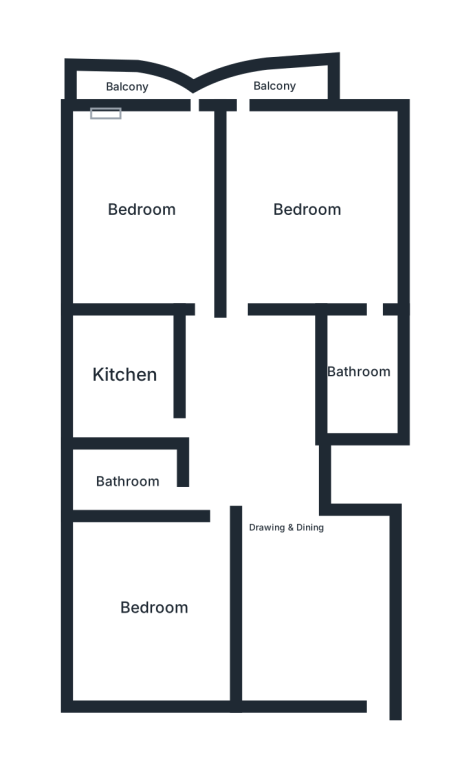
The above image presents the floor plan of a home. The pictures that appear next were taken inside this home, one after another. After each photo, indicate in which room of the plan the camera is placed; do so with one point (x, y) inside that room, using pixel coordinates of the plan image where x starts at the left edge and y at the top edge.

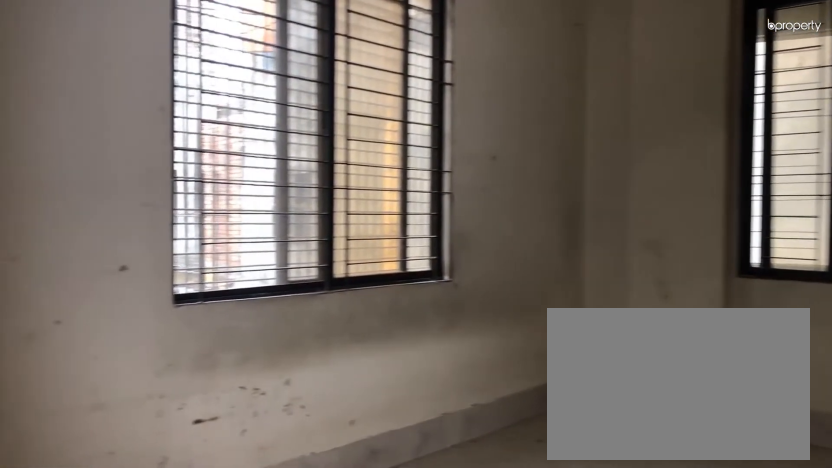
(142, 207)
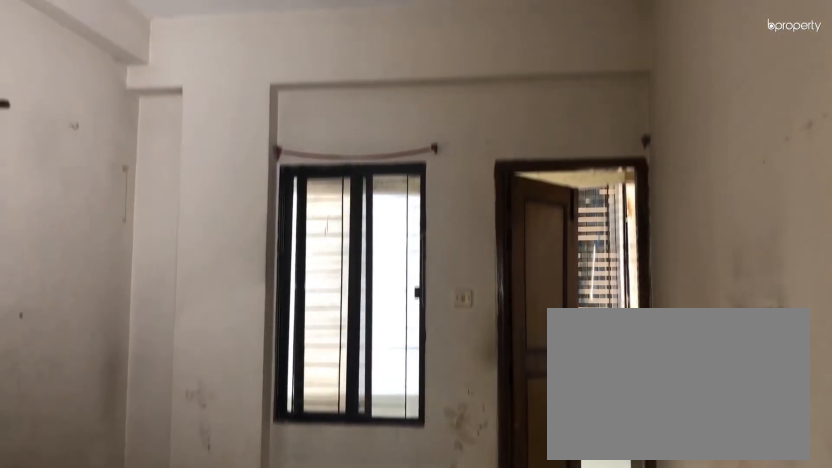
(143, 206)
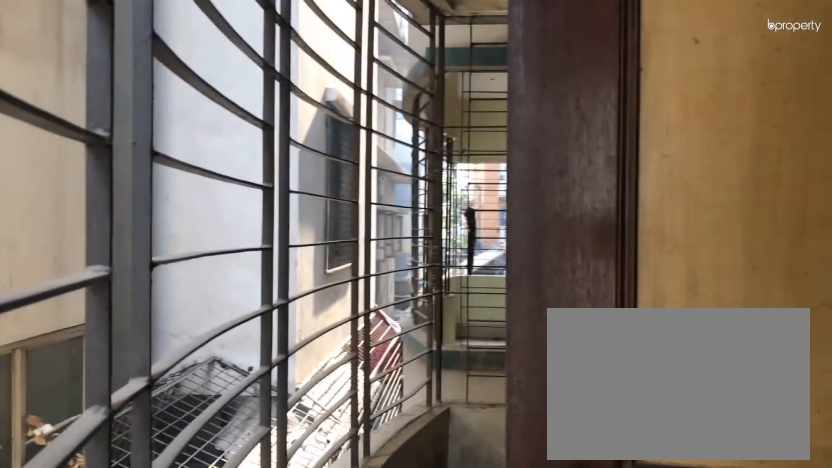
(125, 89)
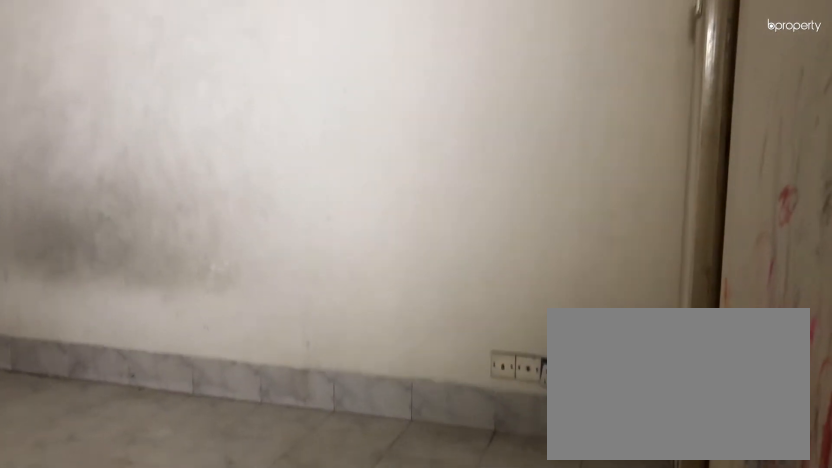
(311, 206)
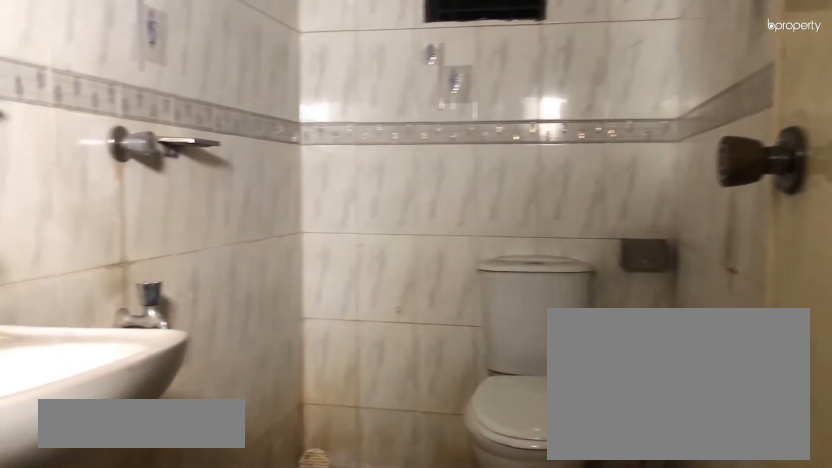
(355, 371)
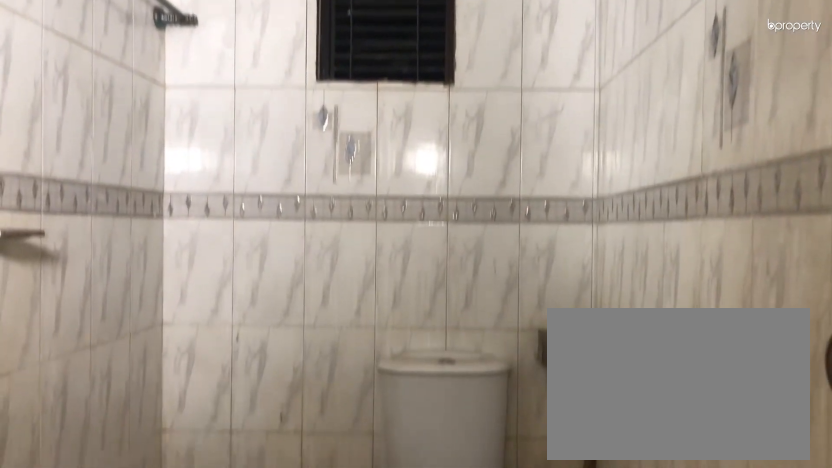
(355, 371)
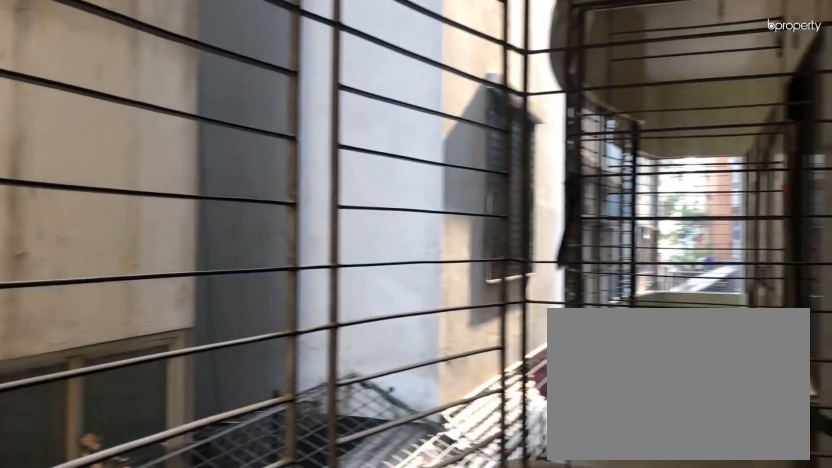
(272, 86)
